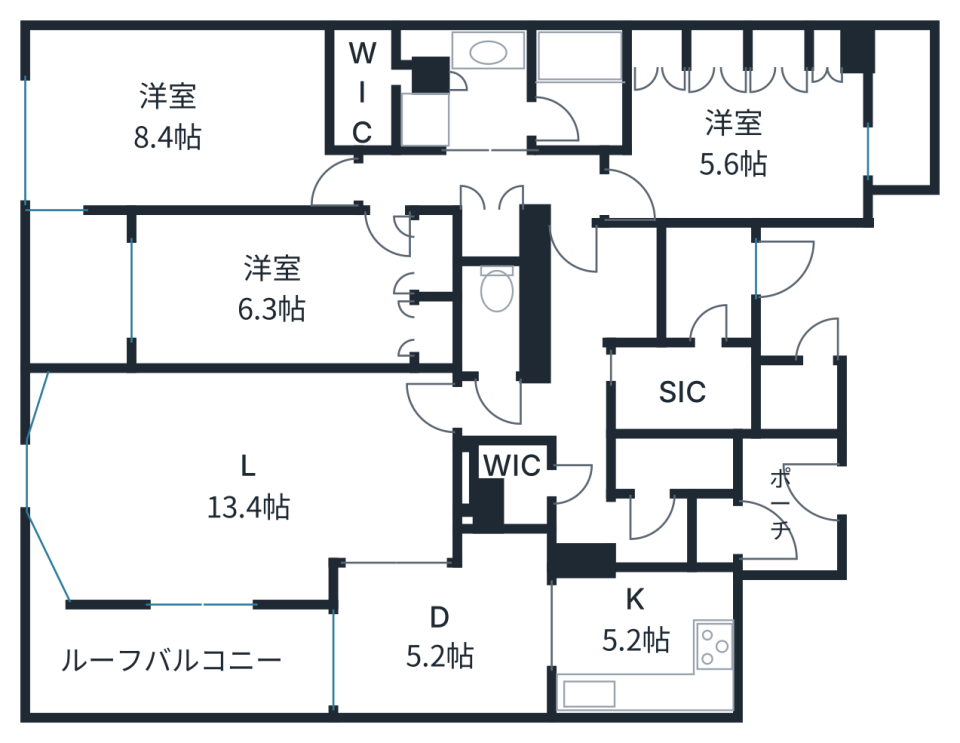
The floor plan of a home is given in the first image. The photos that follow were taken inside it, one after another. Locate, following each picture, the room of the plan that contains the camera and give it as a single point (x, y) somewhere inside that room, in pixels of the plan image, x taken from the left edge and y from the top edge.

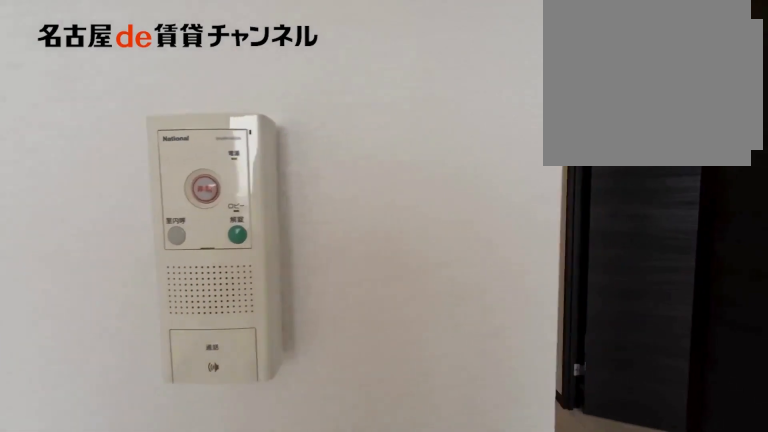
(187, 121)
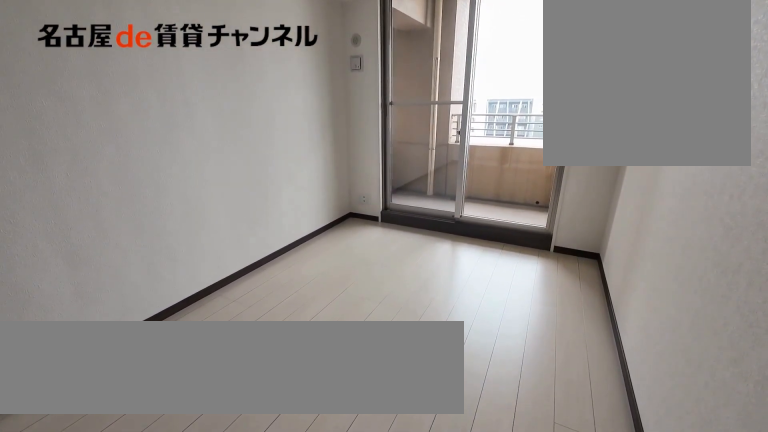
(292, 288)
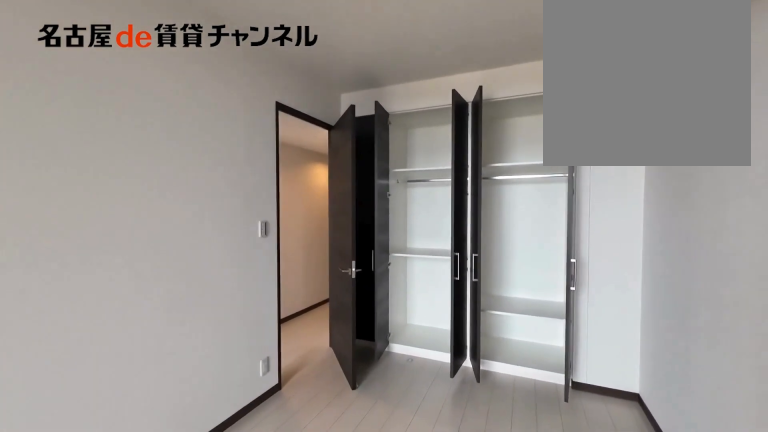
(292, 288)
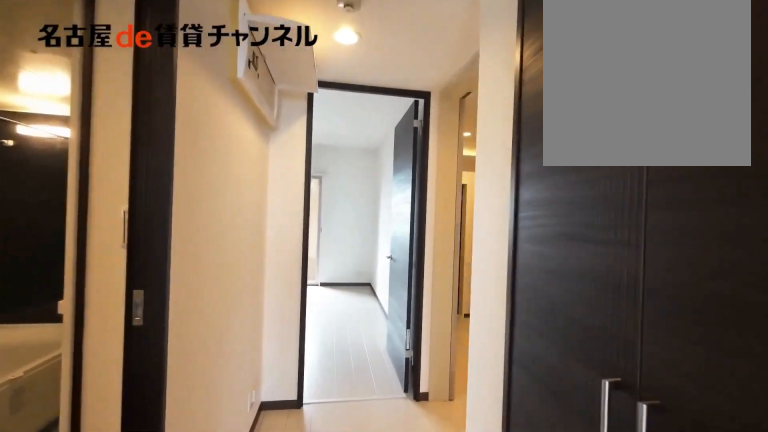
(486, 182)
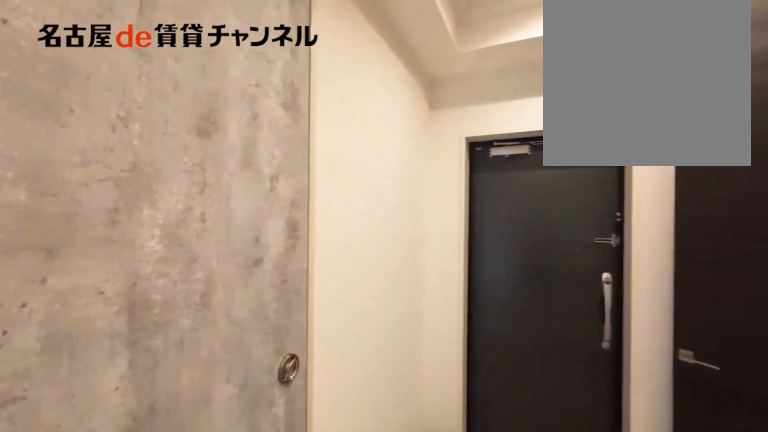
(649, 282)
